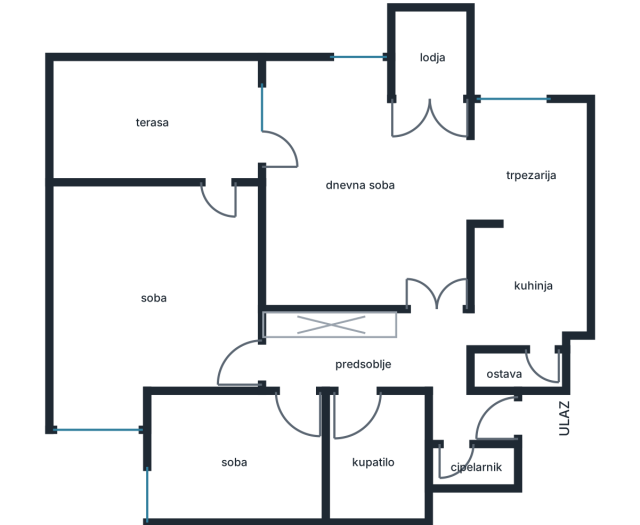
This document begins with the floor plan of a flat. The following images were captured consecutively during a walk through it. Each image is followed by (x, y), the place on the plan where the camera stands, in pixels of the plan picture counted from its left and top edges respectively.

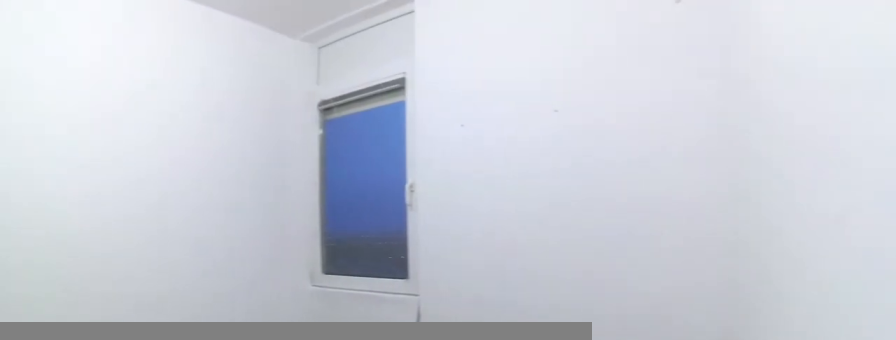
(284, 395)
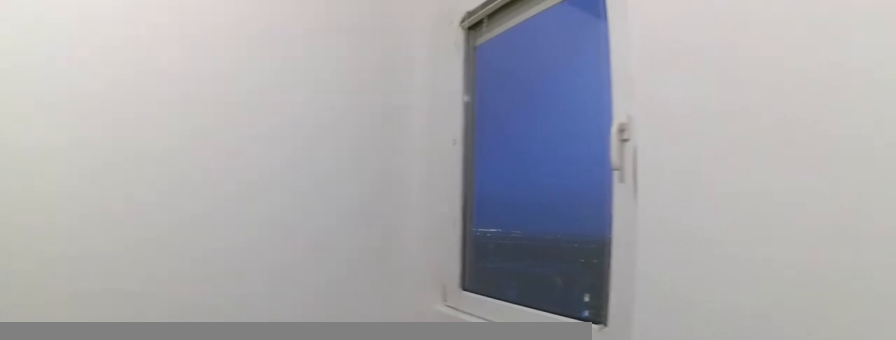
(208, 419)
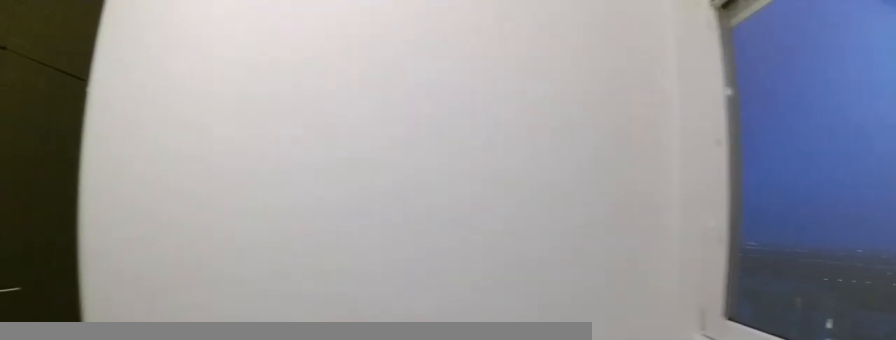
(181, 422)
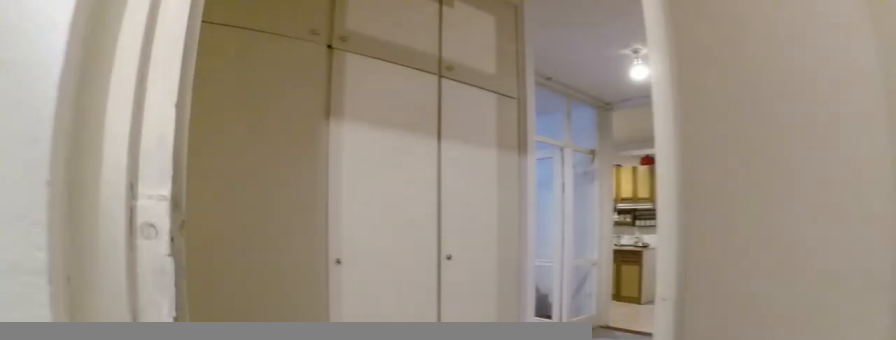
(262, 430)
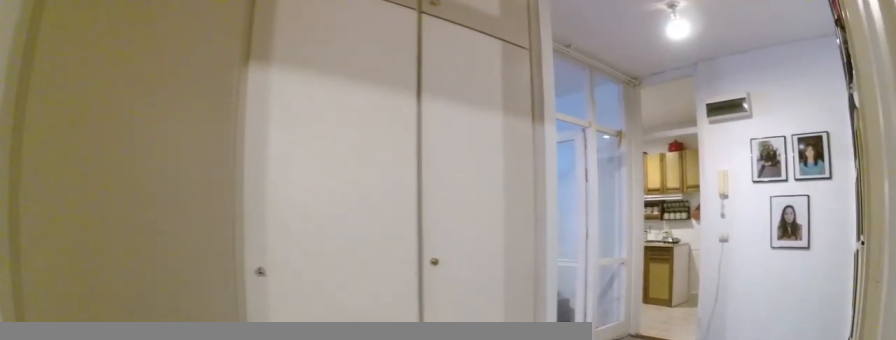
(261, 392)
